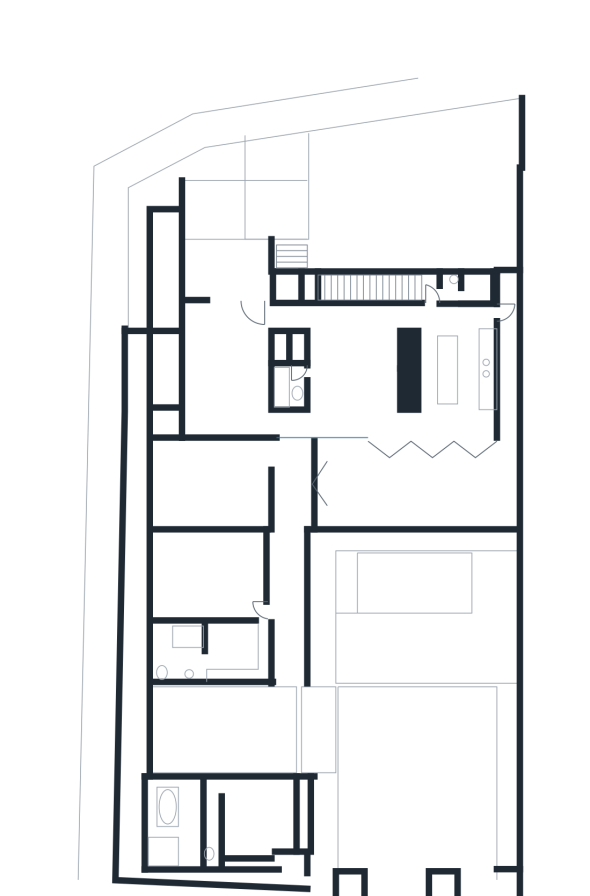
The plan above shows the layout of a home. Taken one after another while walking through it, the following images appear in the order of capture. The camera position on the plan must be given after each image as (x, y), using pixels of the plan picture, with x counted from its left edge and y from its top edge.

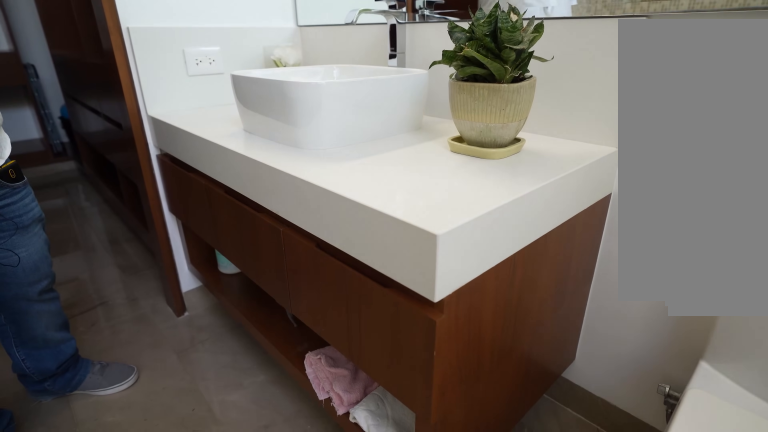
(175, 660)
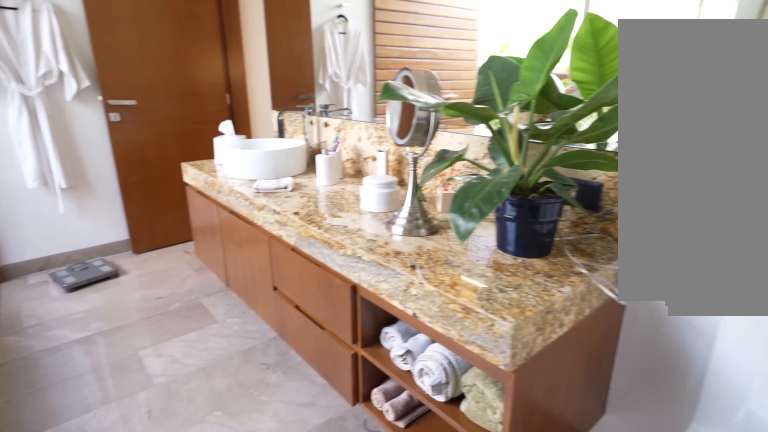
(188, 849)
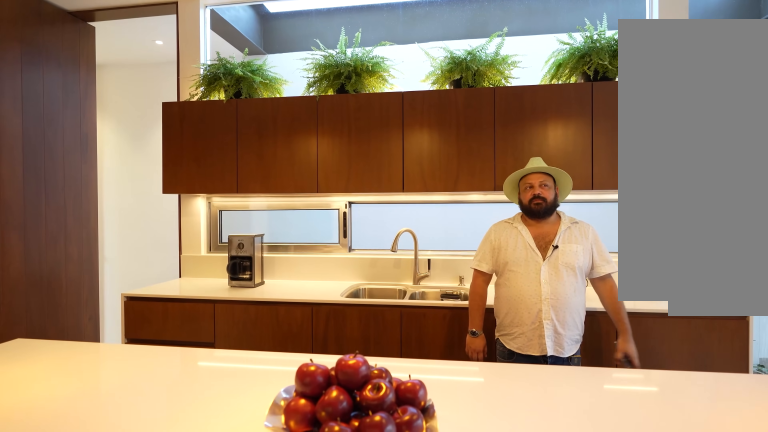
(426, 364)
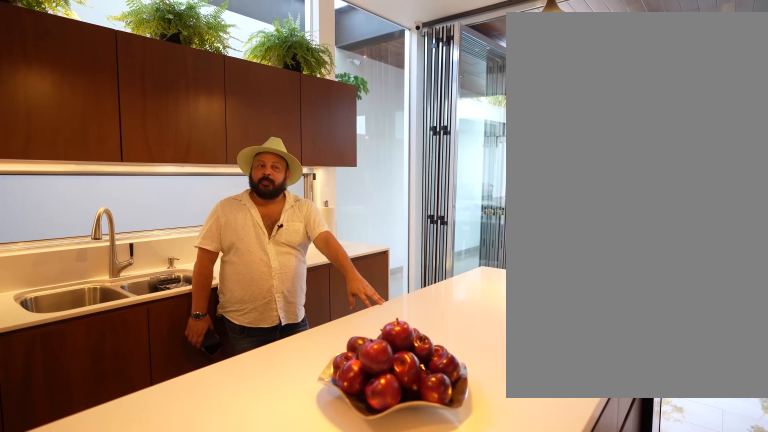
(426, 364)
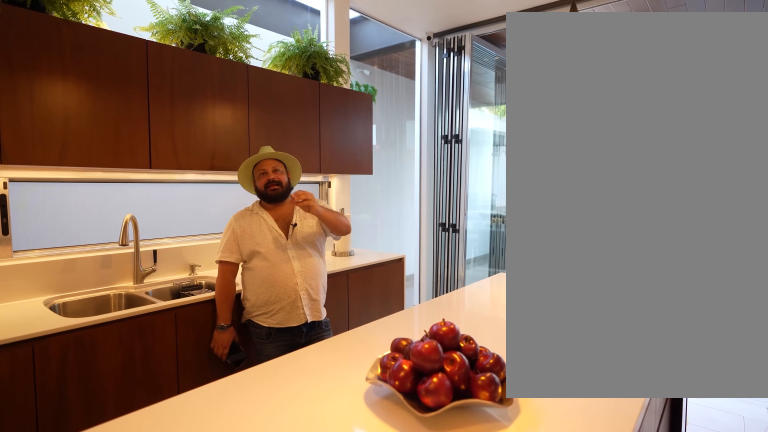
(430, 354)
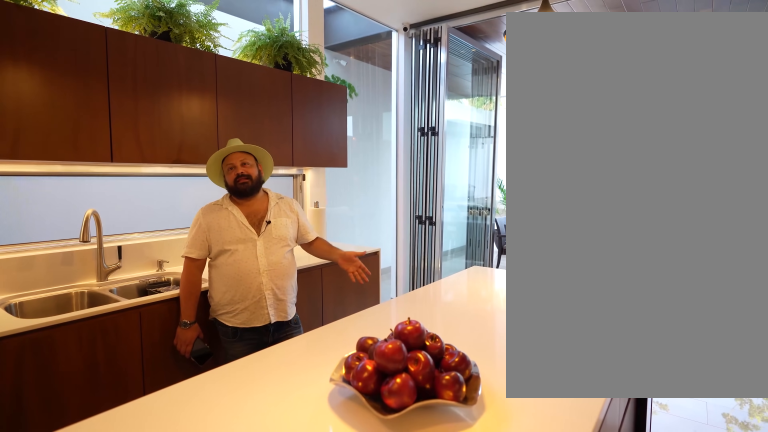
(429, 354)
